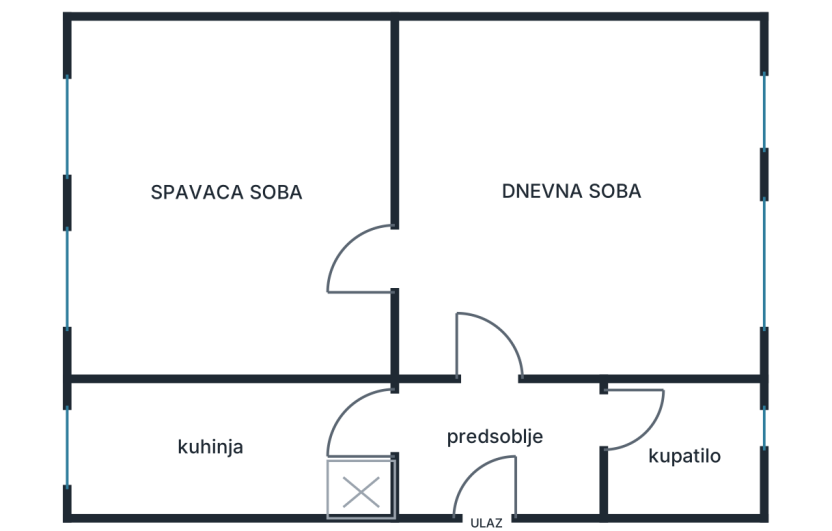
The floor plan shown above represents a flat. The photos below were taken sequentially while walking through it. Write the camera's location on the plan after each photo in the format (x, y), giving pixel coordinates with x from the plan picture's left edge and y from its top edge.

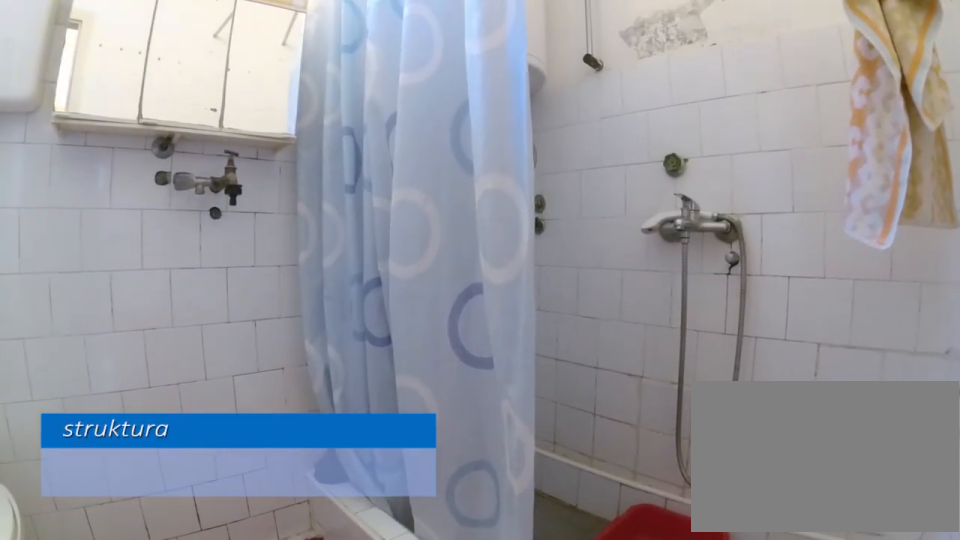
(616, 441)
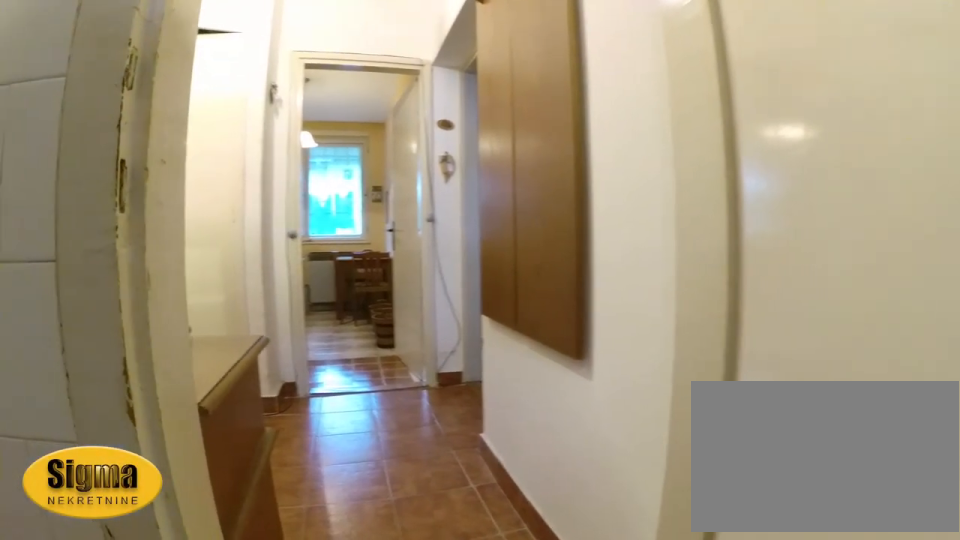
(653, 435)
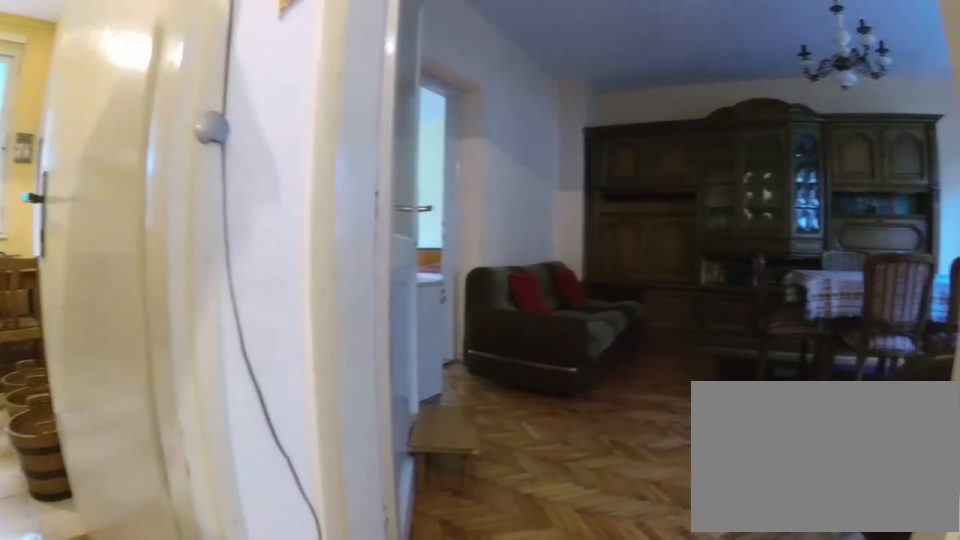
(500, 445)
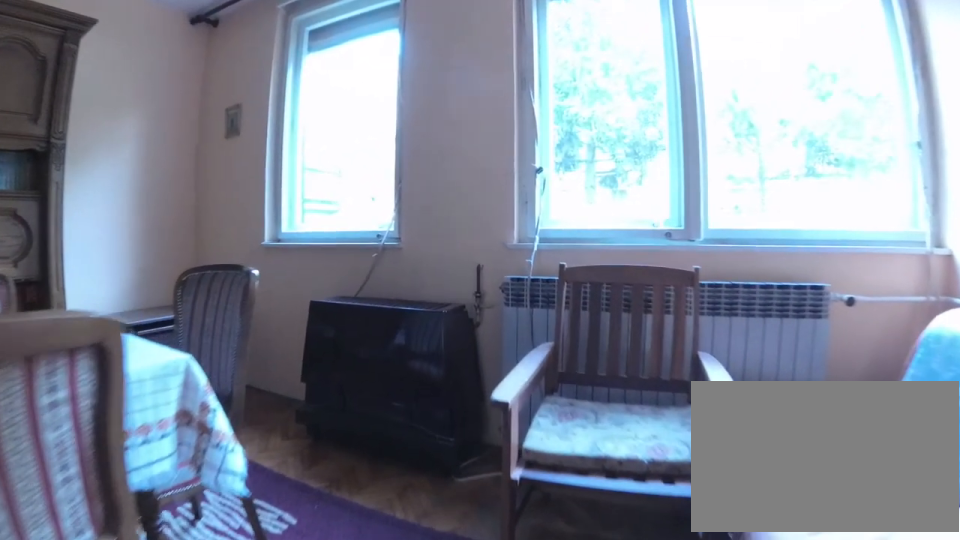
(578, 304)
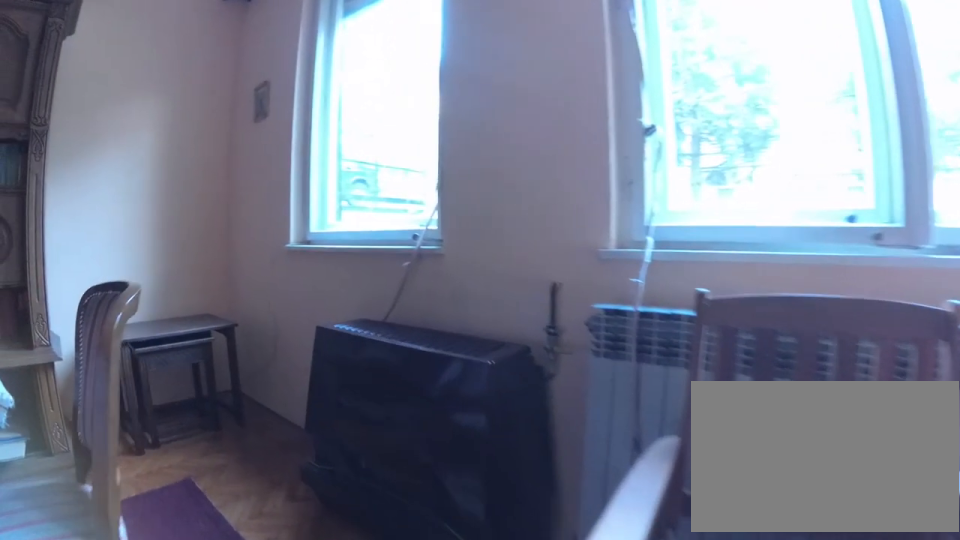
(639, 291)
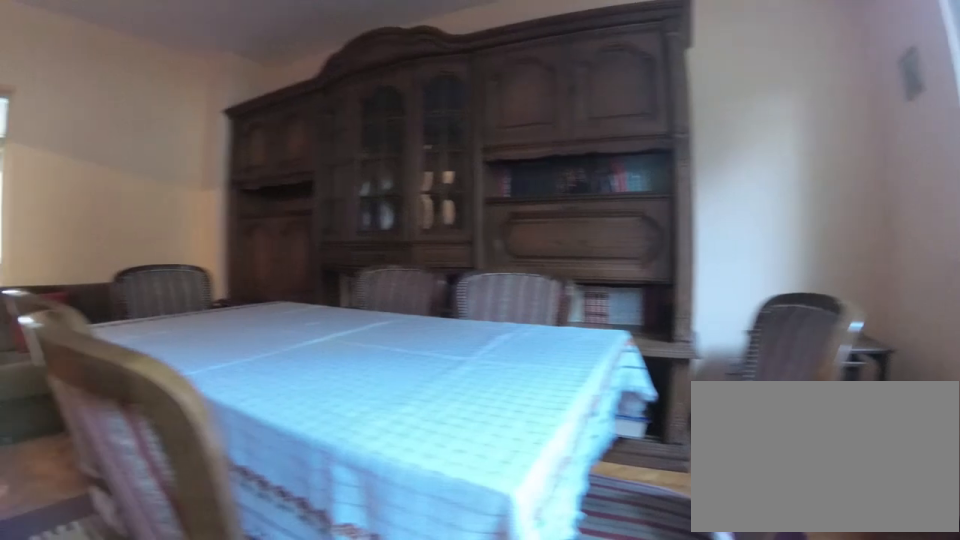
(706, 268)
